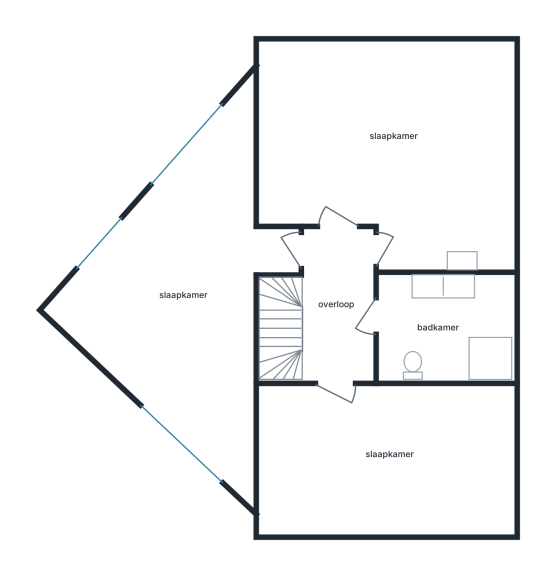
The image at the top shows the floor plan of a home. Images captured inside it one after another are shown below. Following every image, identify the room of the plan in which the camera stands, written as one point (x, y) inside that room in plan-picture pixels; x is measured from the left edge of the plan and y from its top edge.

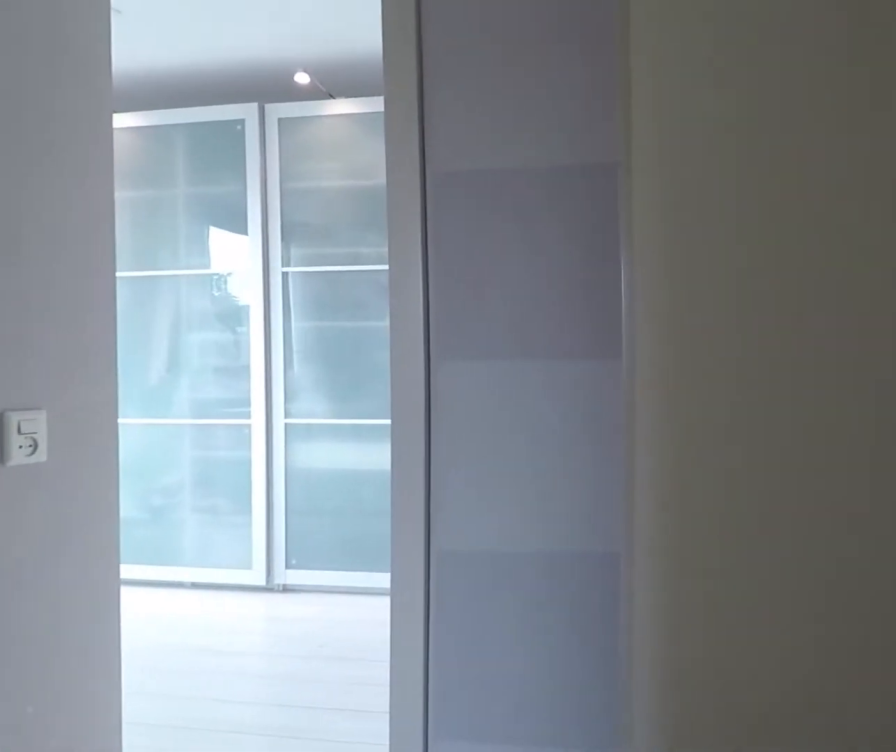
(362, 360)
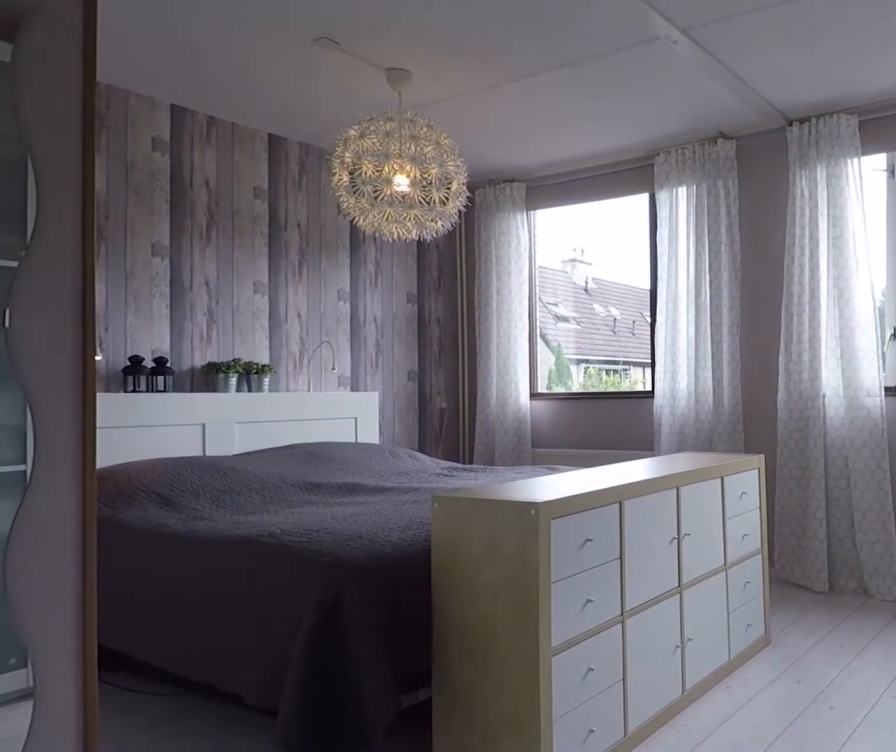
(510, 157)
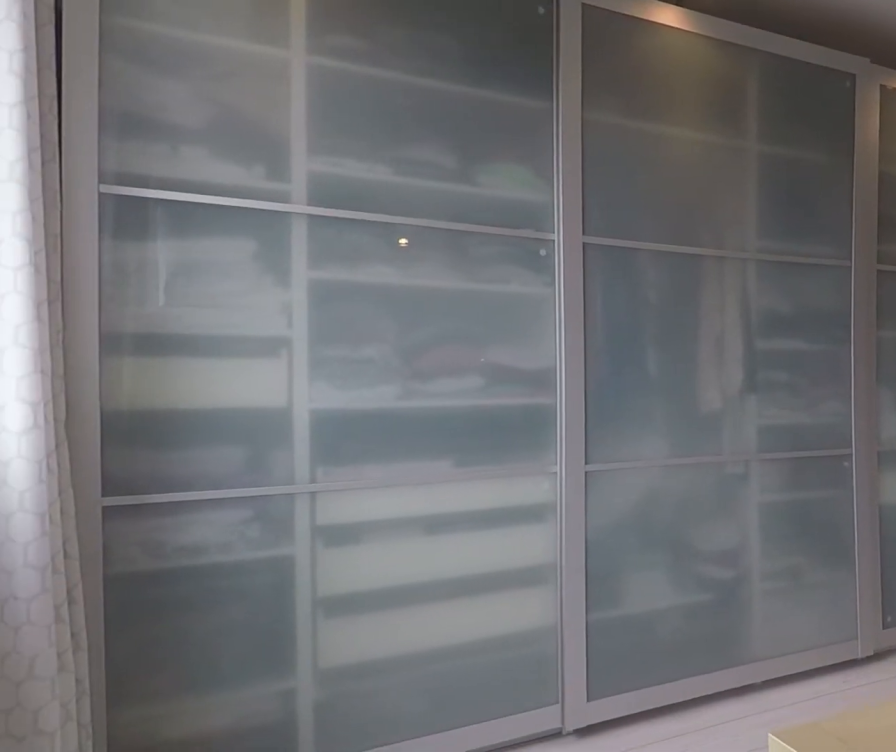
(510, 157)
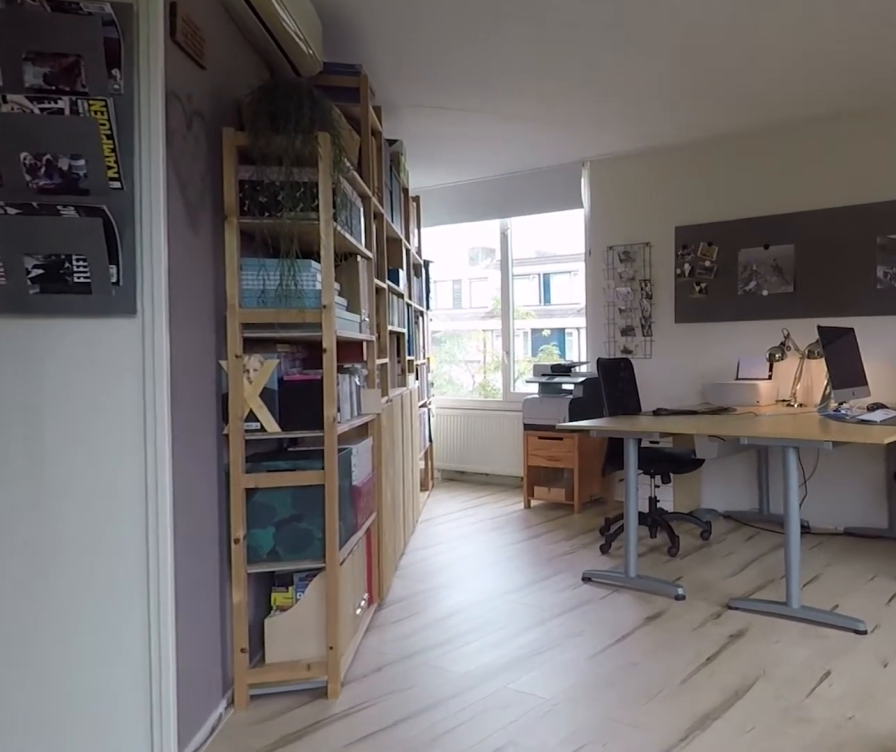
(192, 394)
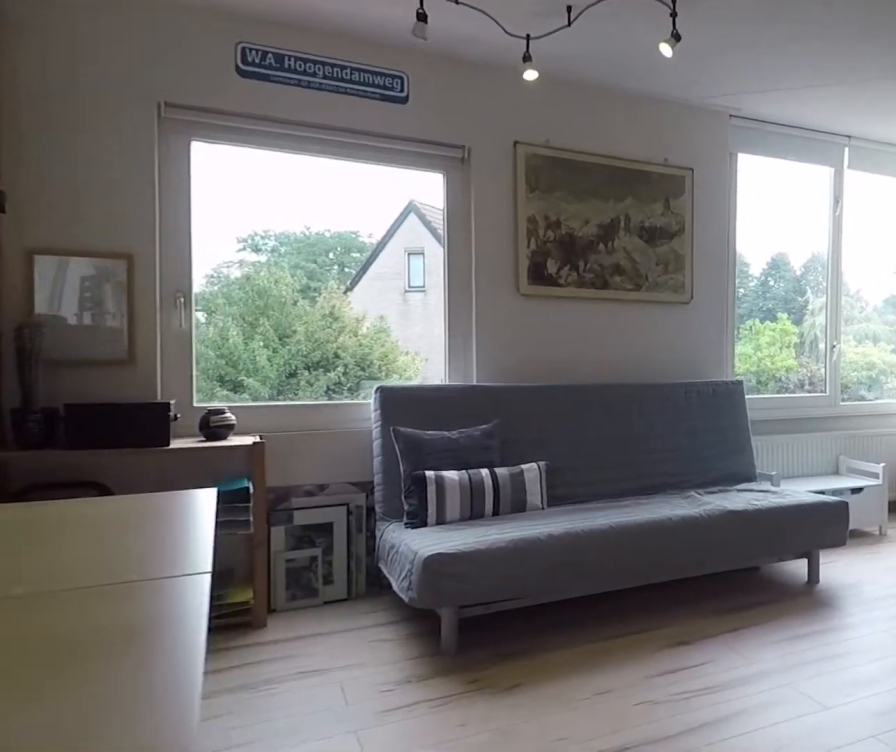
(192, 394)
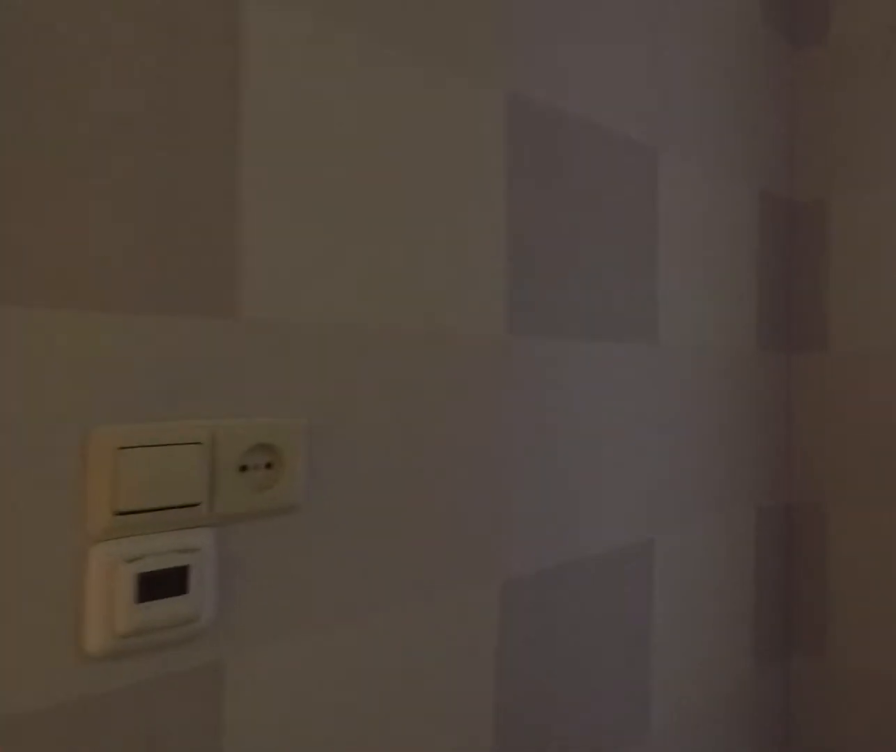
(362, 363)
